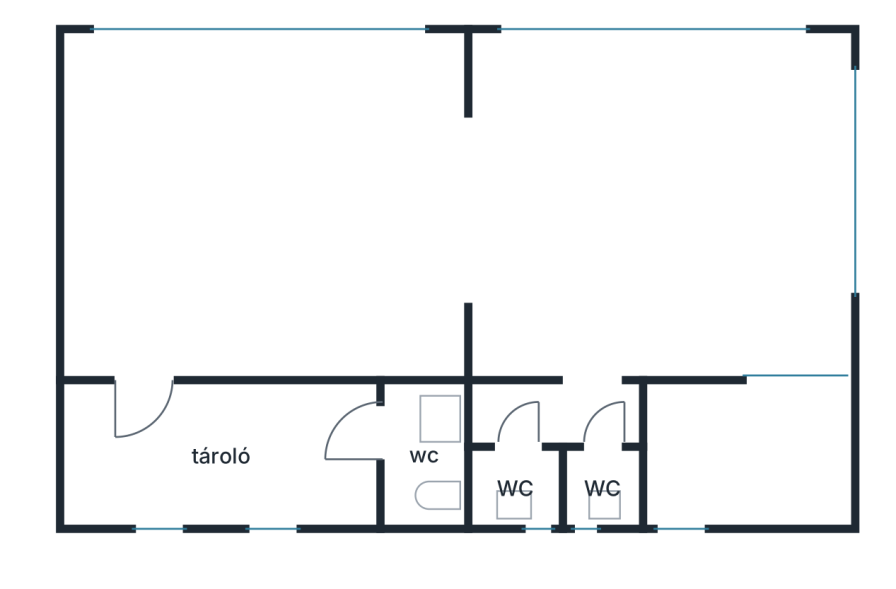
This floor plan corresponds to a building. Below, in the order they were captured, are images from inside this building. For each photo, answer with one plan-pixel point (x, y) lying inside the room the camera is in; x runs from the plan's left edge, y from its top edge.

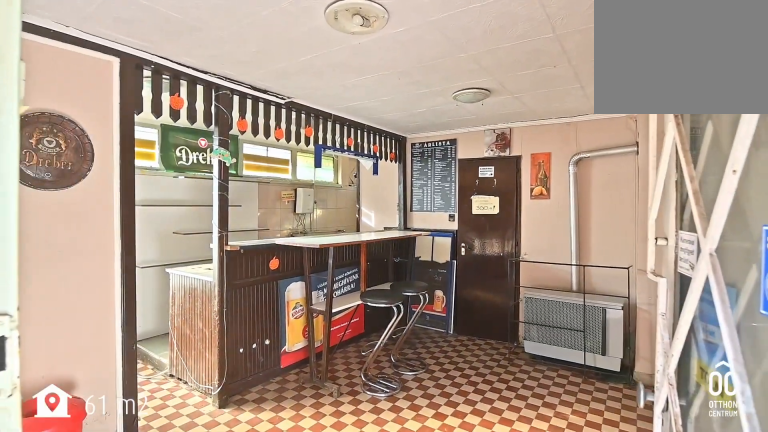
(574, 74)
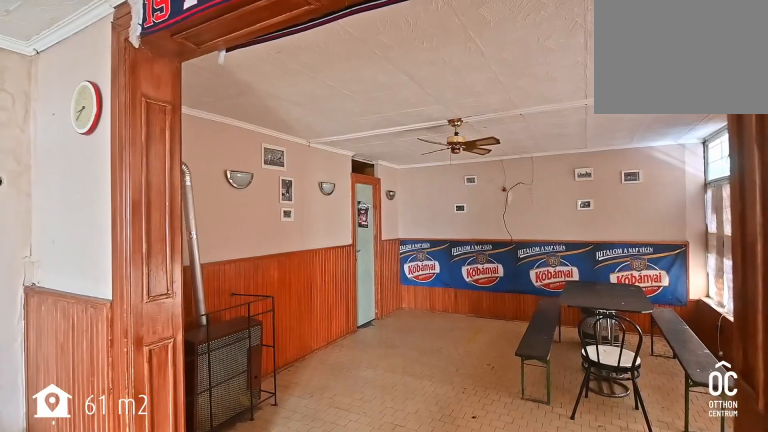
(271, 201)
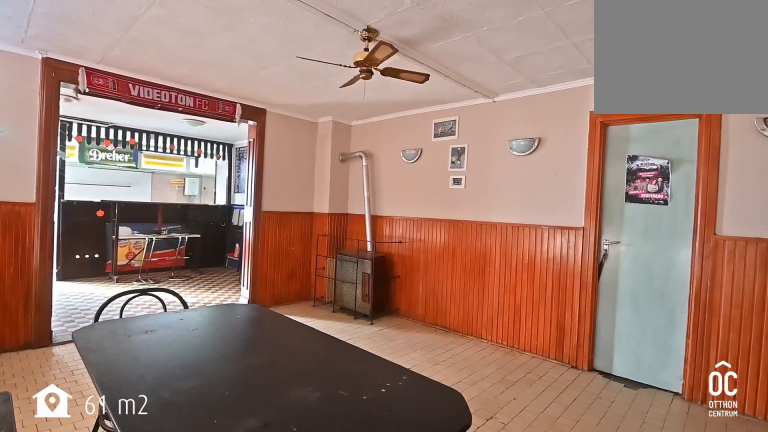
(270, 201)
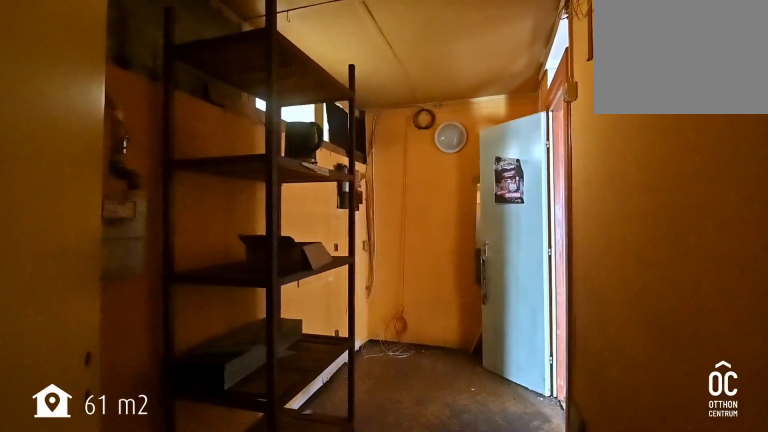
(242, 455)
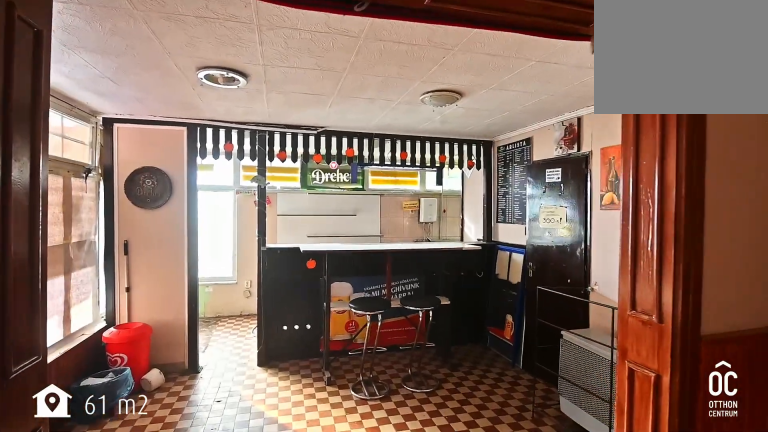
(750, 214)
